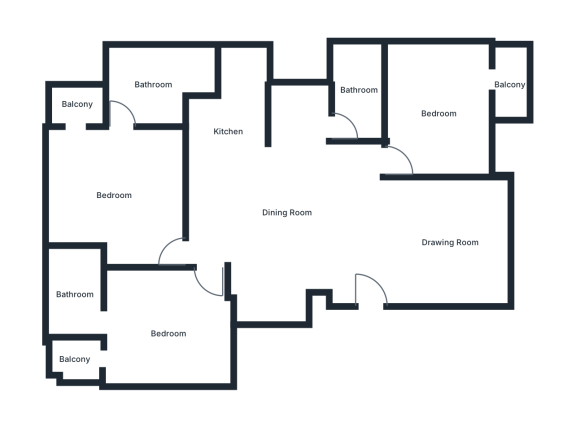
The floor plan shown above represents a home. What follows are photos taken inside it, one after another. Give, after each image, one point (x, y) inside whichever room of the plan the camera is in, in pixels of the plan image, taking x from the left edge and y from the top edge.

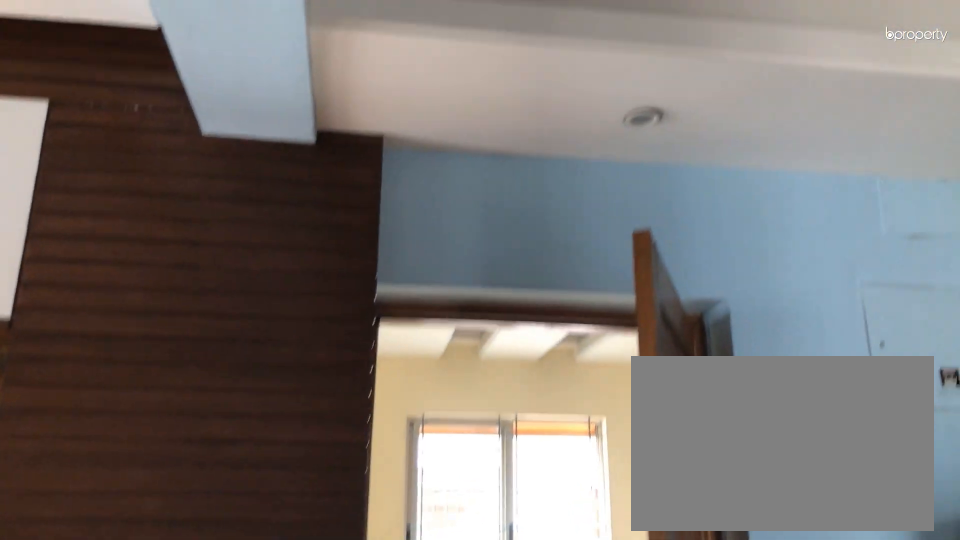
(450, 241)
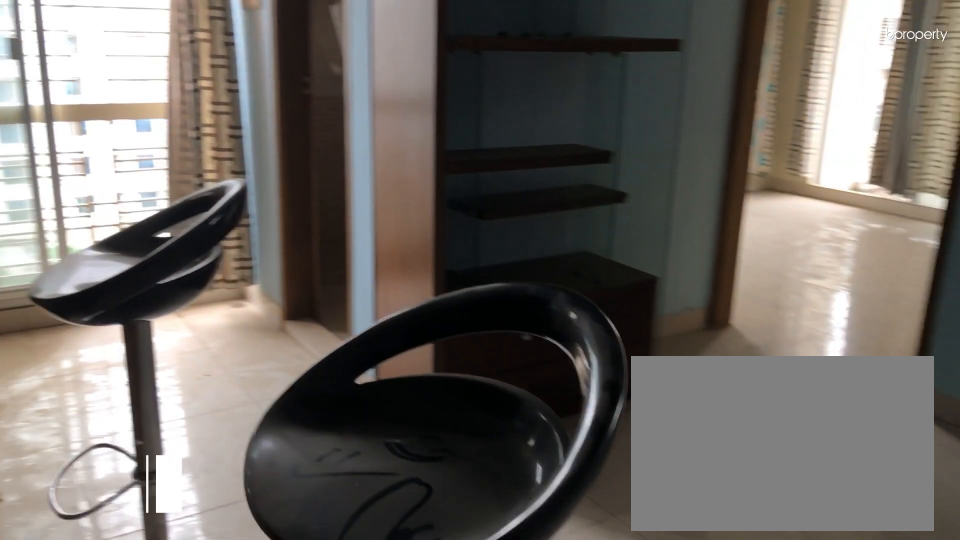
(285, 212)
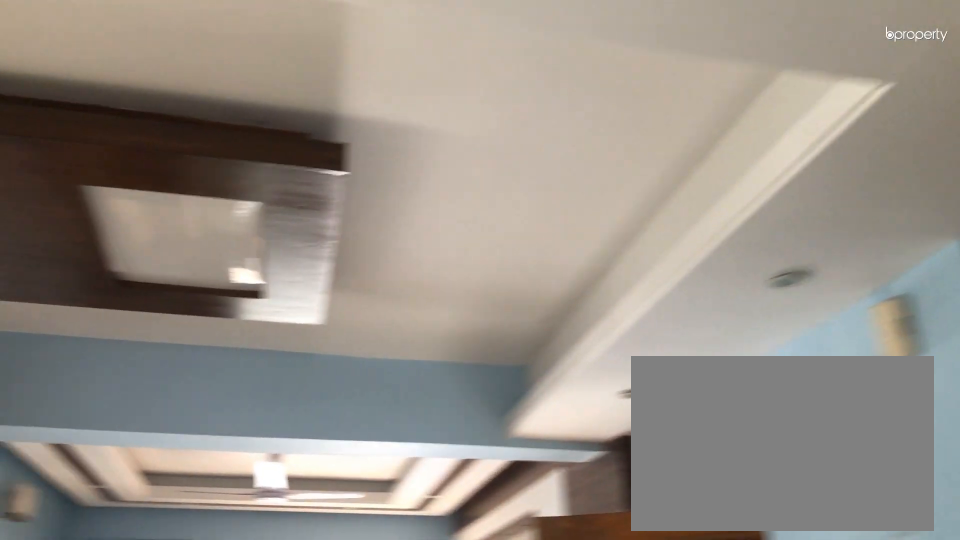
(285, 212)
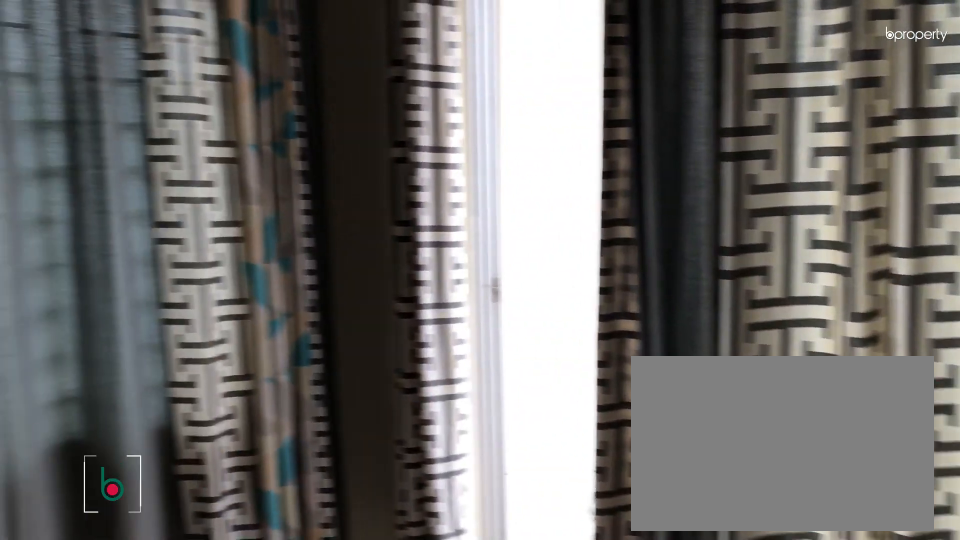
(439, 114)
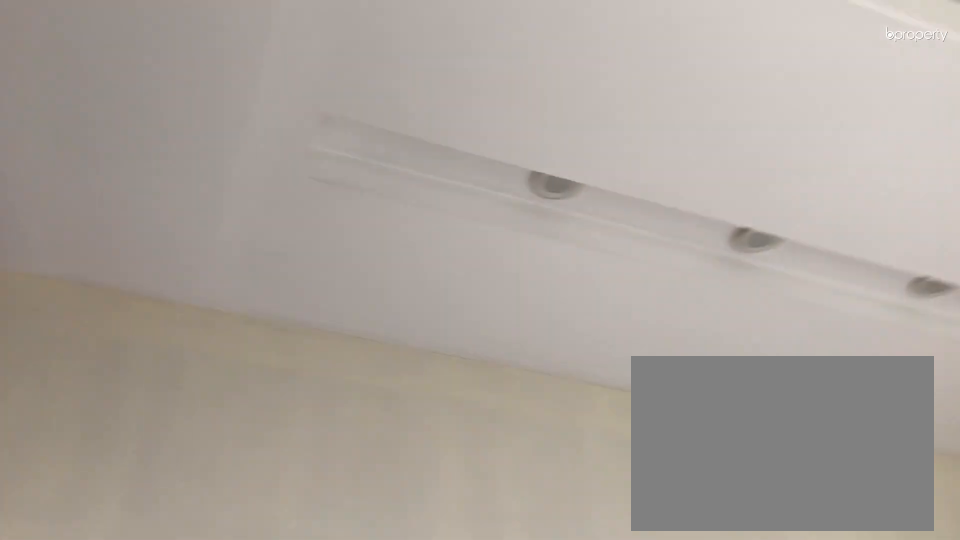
(439, 114)
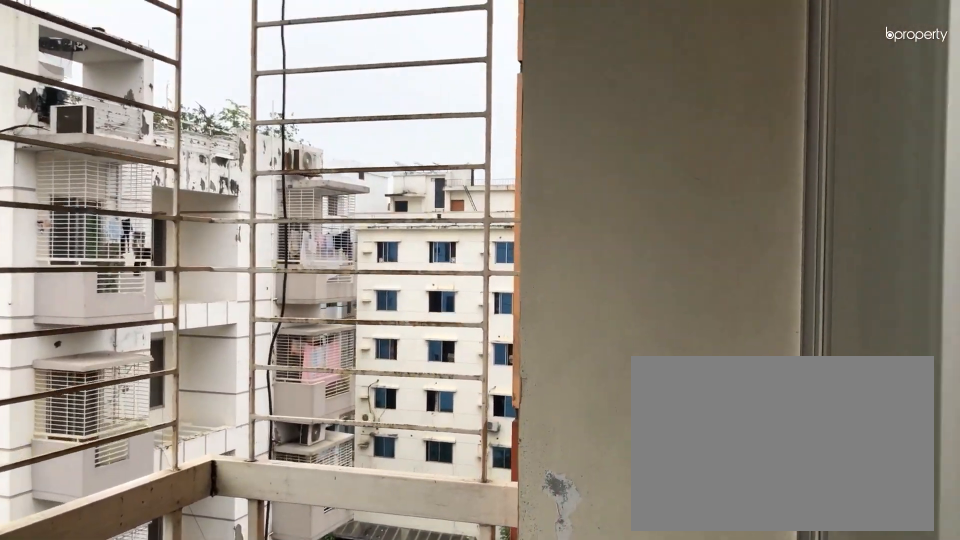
(510, 82)
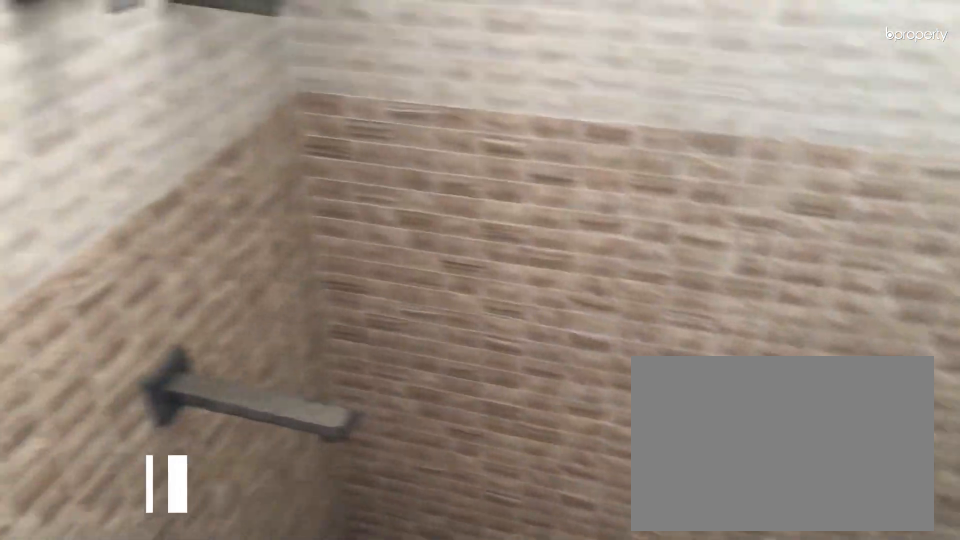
(358, 88)
